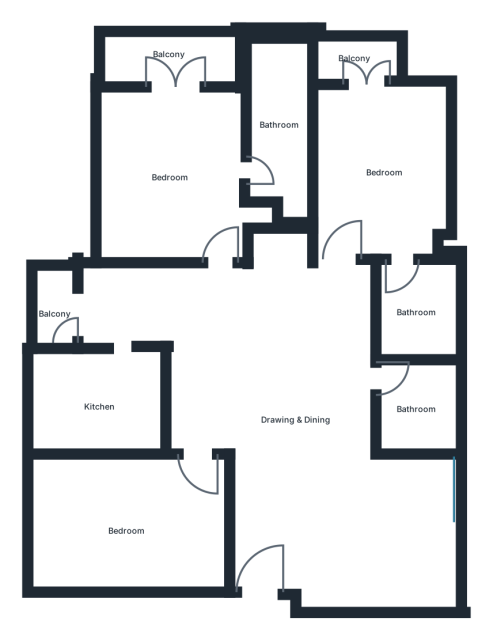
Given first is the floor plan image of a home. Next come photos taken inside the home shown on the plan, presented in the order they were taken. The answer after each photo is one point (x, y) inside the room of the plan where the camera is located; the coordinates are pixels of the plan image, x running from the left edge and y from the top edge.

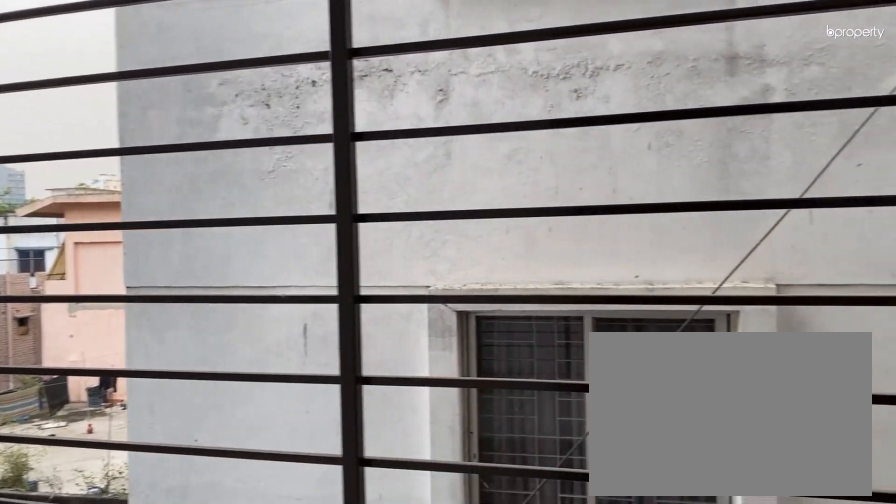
(169, 55)
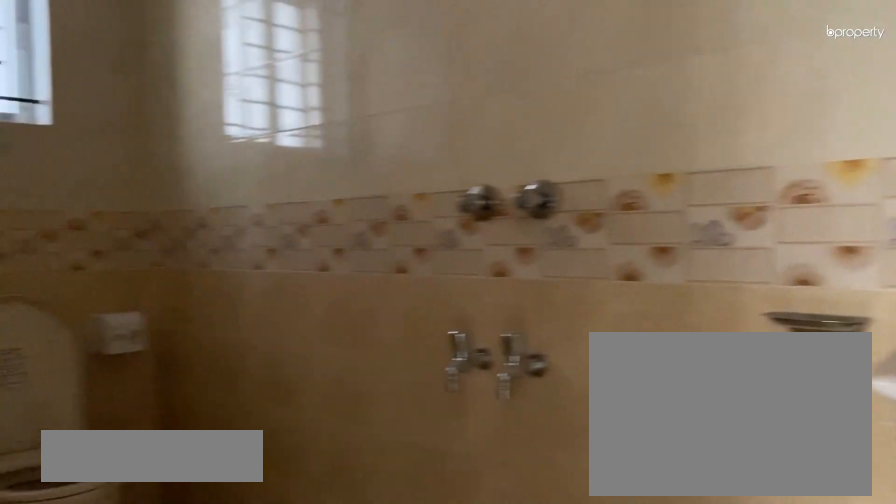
(279, 126)
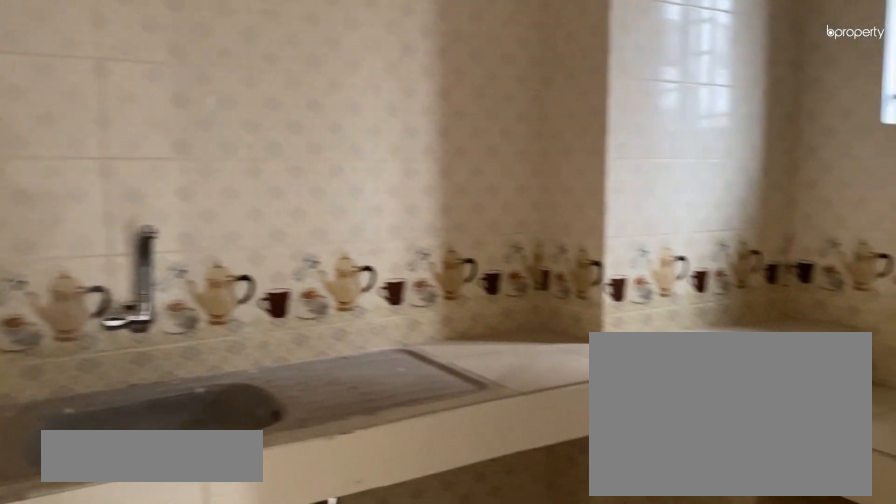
(96, 408)
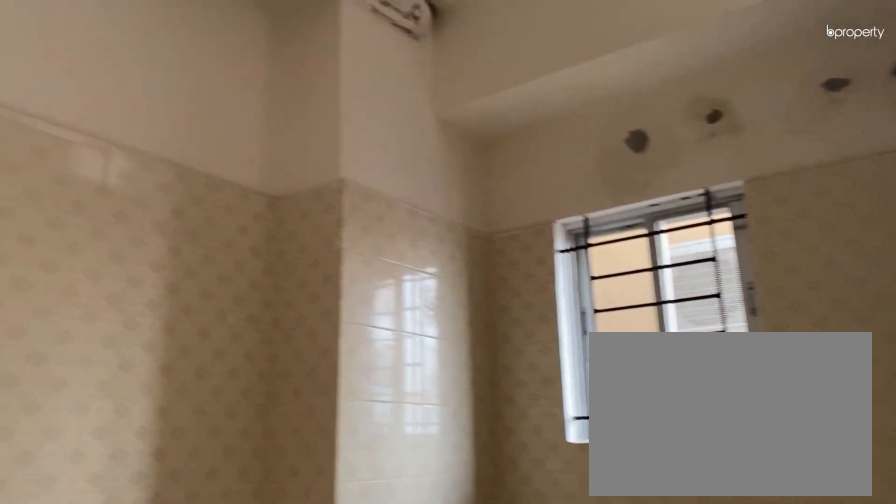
(96, 408)
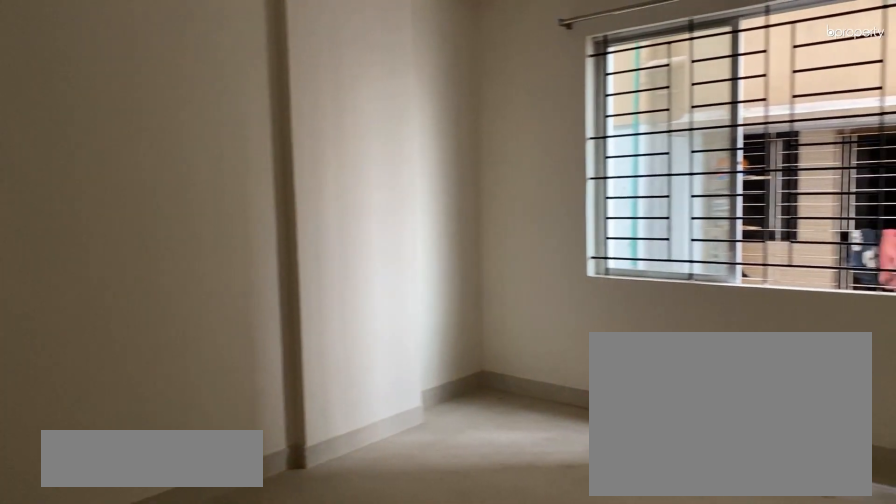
(126, 533)
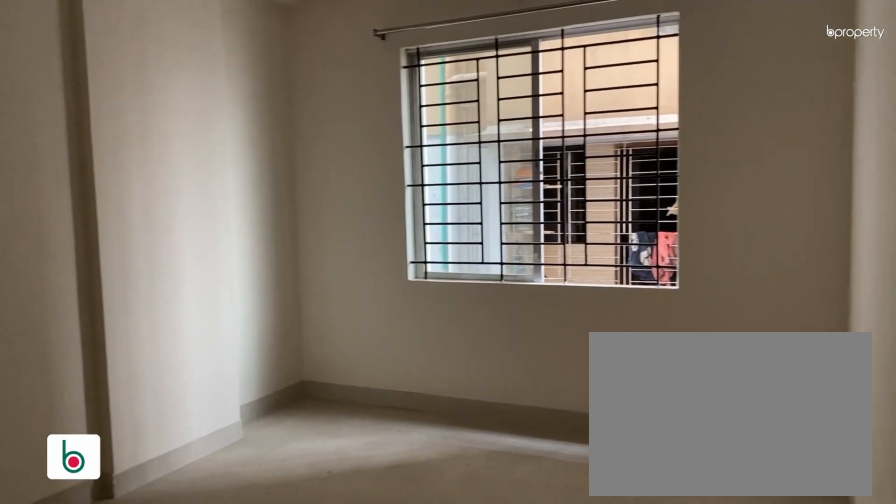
(126, 533)
